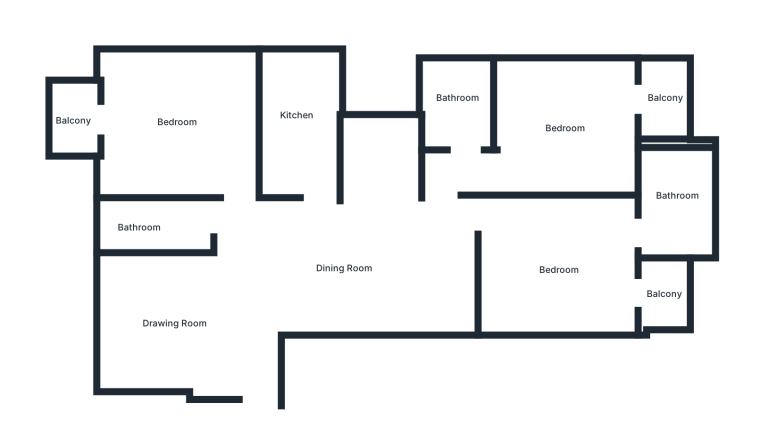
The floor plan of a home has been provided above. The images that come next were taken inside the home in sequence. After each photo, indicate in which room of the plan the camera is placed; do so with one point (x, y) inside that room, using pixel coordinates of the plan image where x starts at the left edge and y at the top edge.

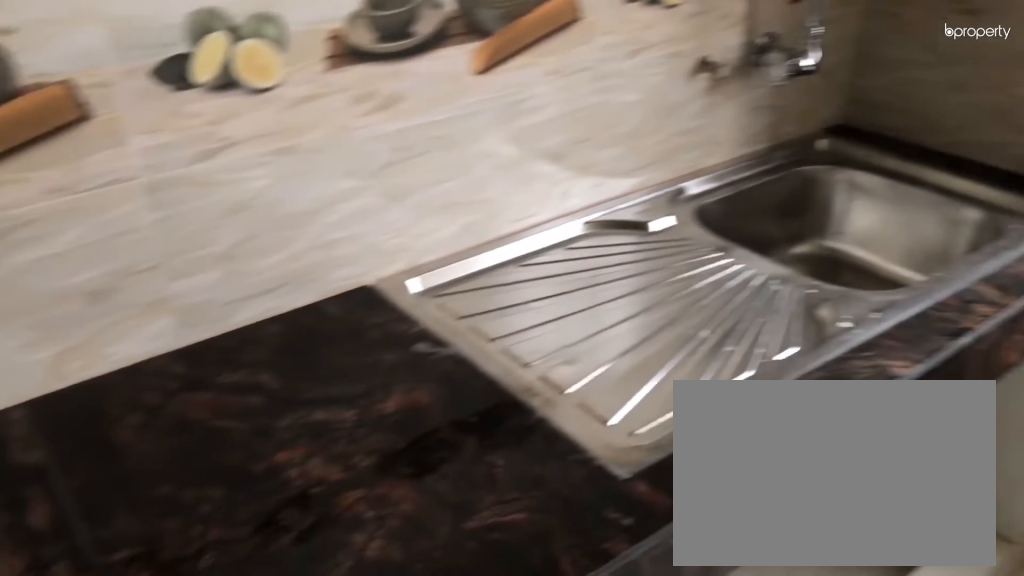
(297, 123)
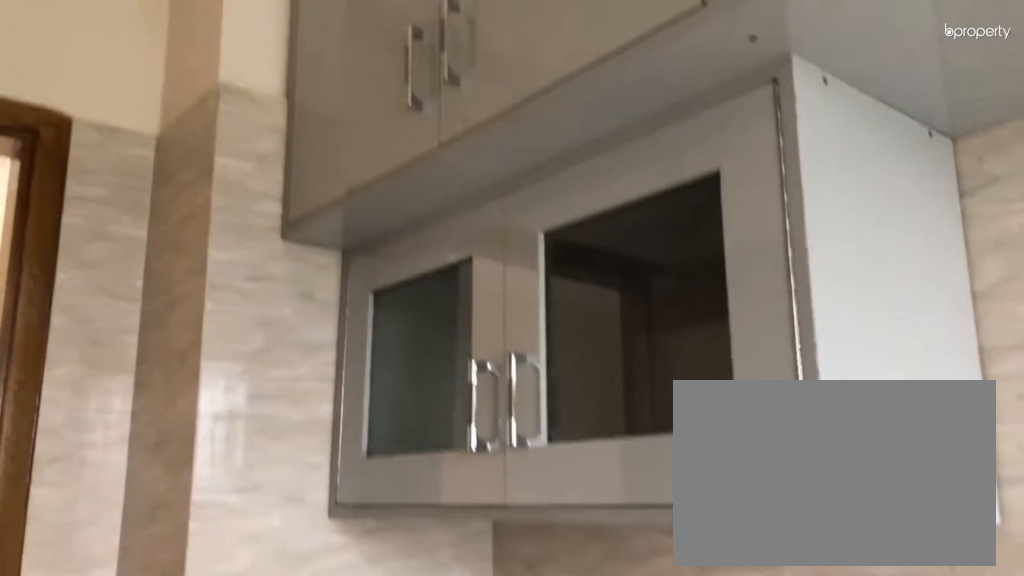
(297, 123)
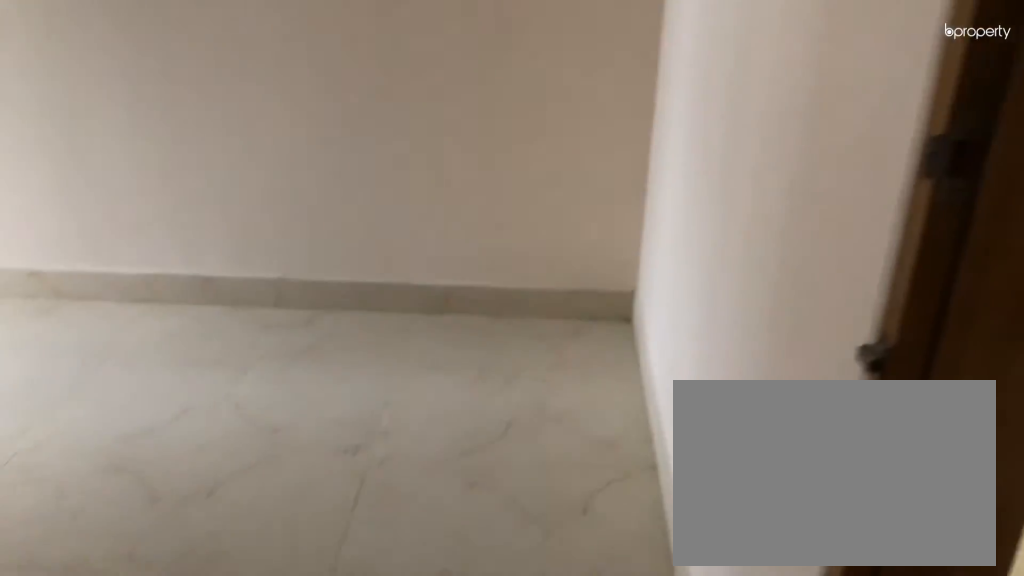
(566, 272)
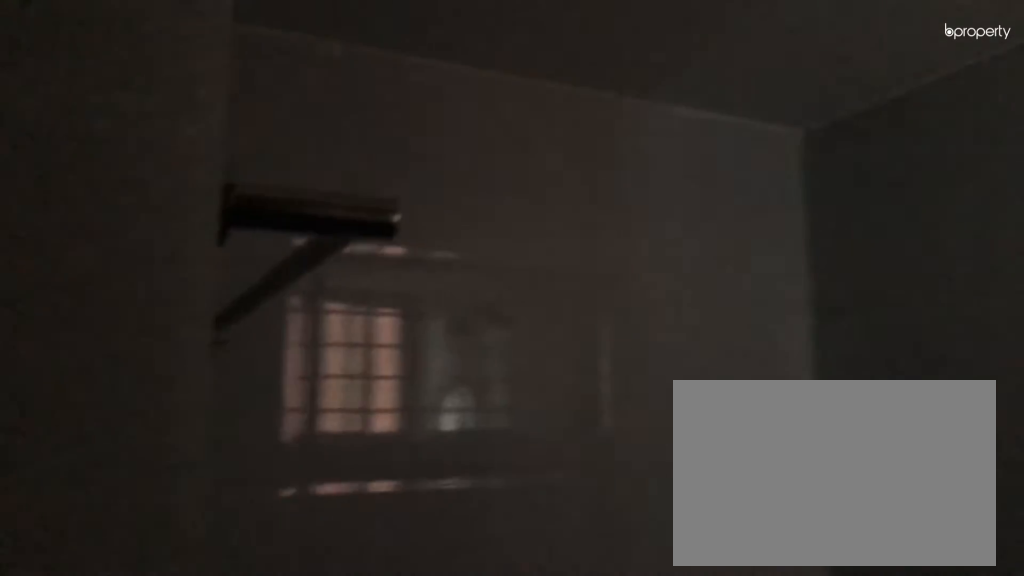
(673, 198)
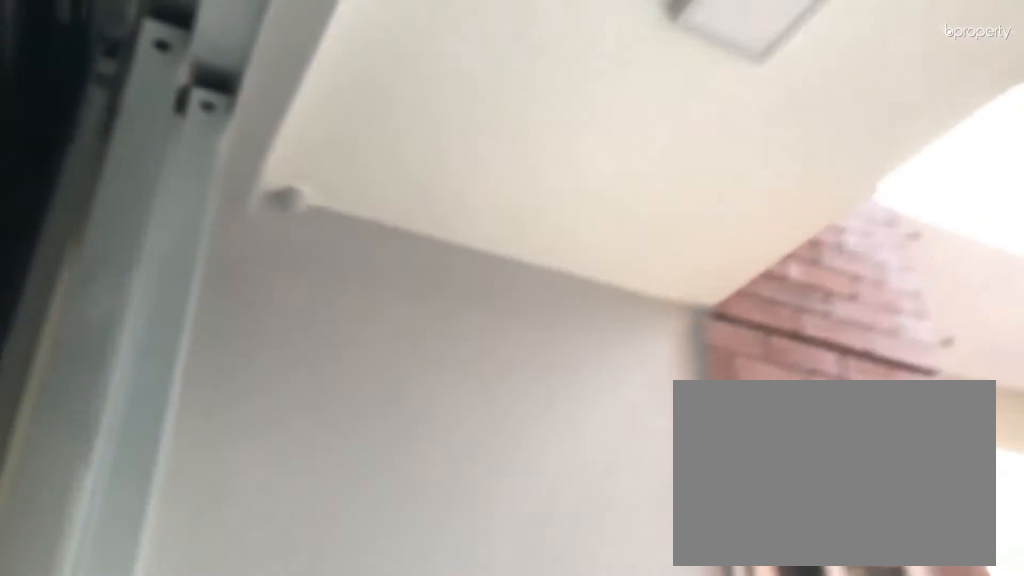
(662, 293)
